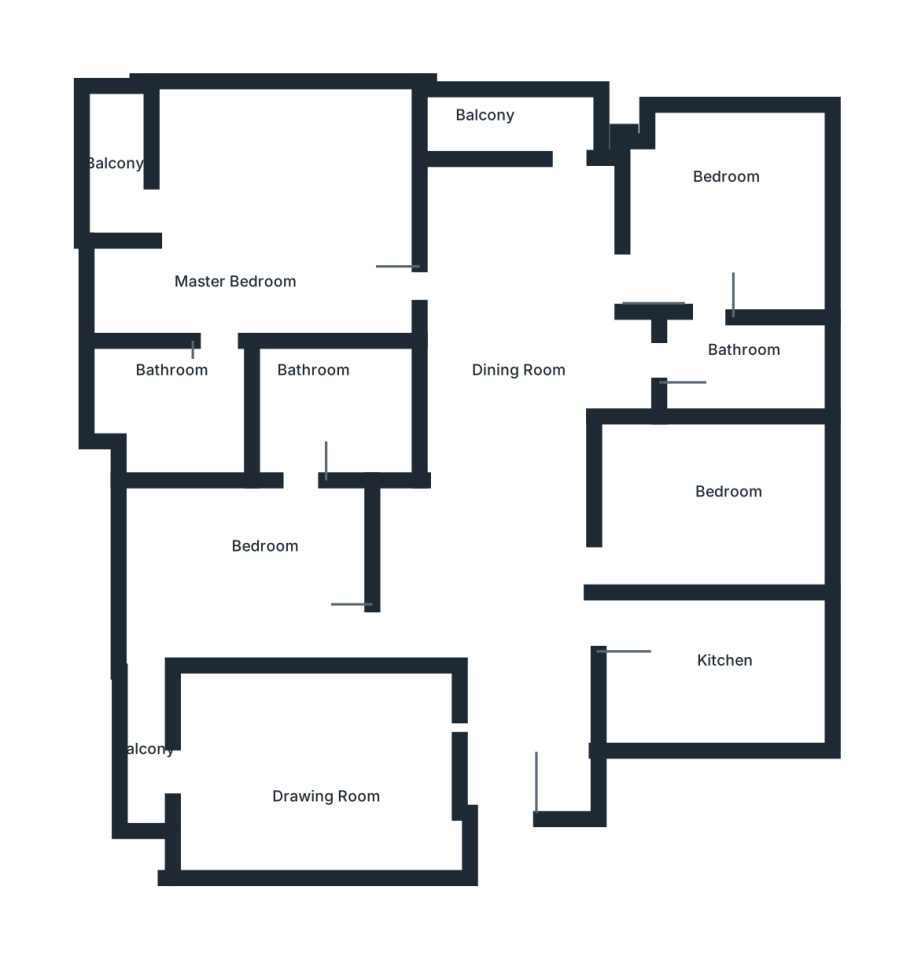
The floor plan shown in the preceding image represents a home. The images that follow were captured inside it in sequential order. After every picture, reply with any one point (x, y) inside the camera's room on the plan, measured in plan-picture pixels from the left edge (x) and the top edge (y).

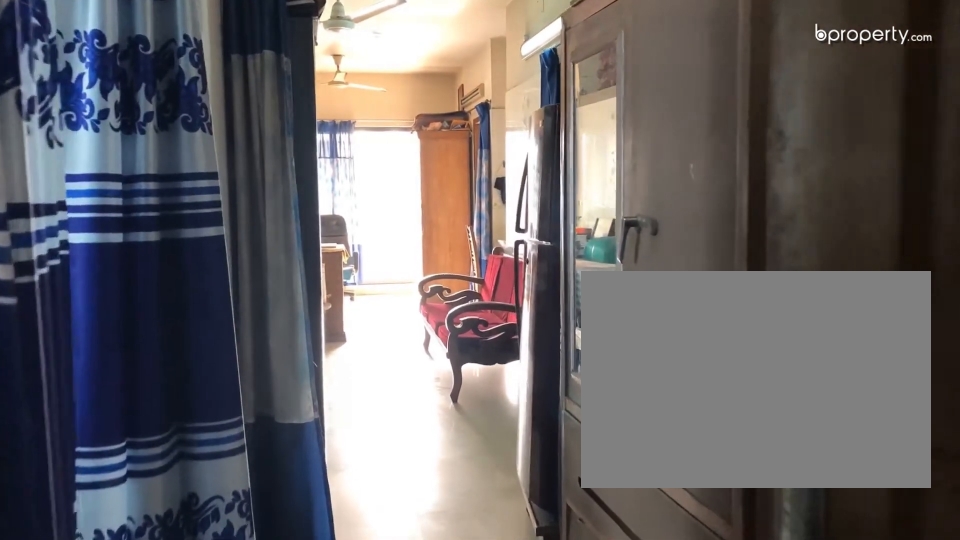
(529, 728)
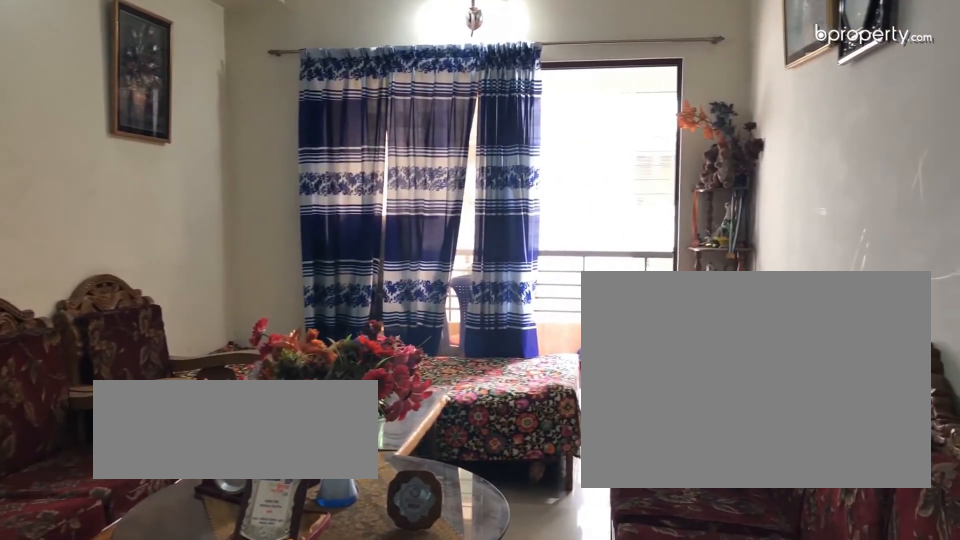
(342, 777)
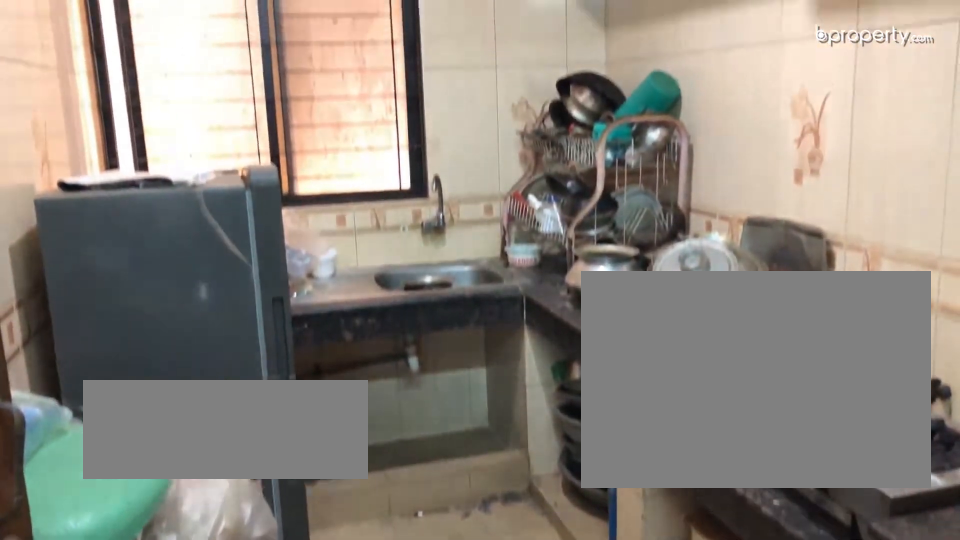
(726, 686)
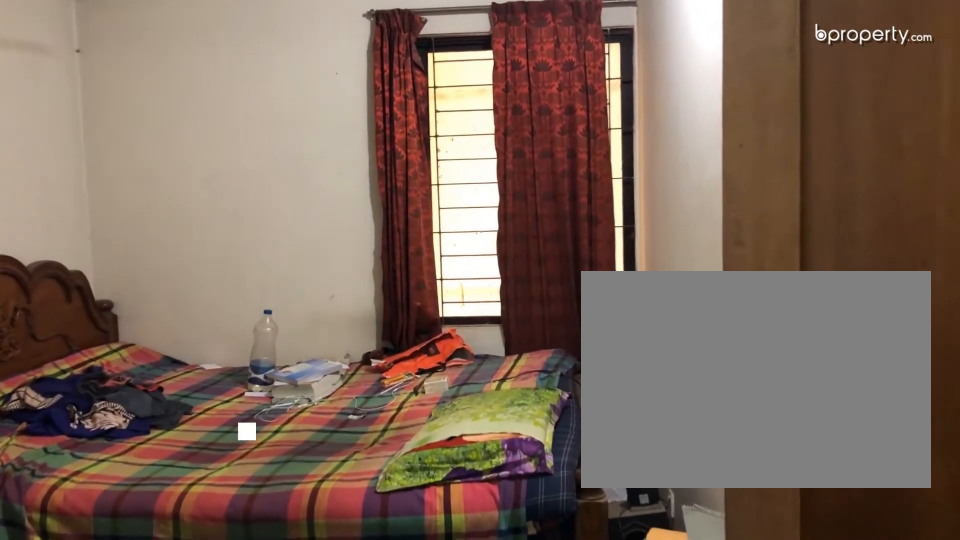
(707, 528)
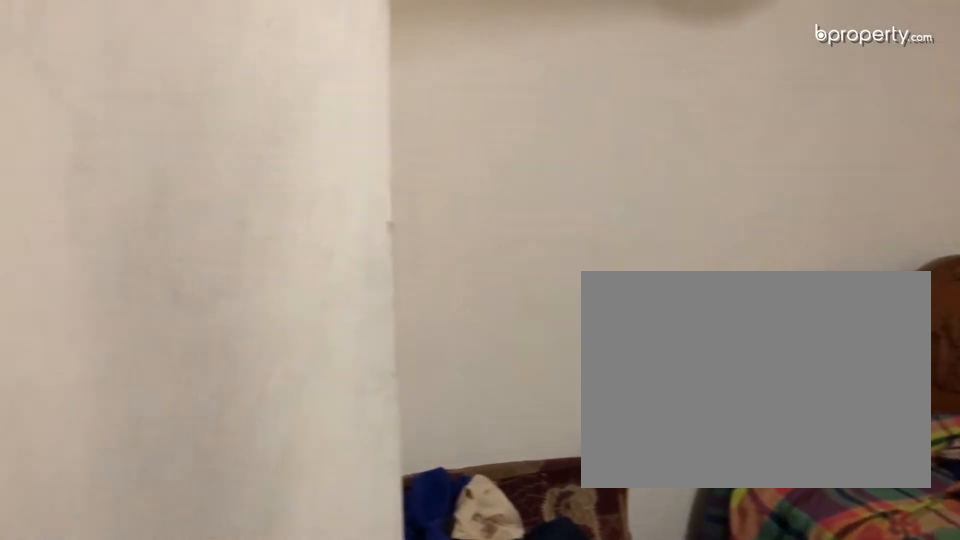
(697, 522)
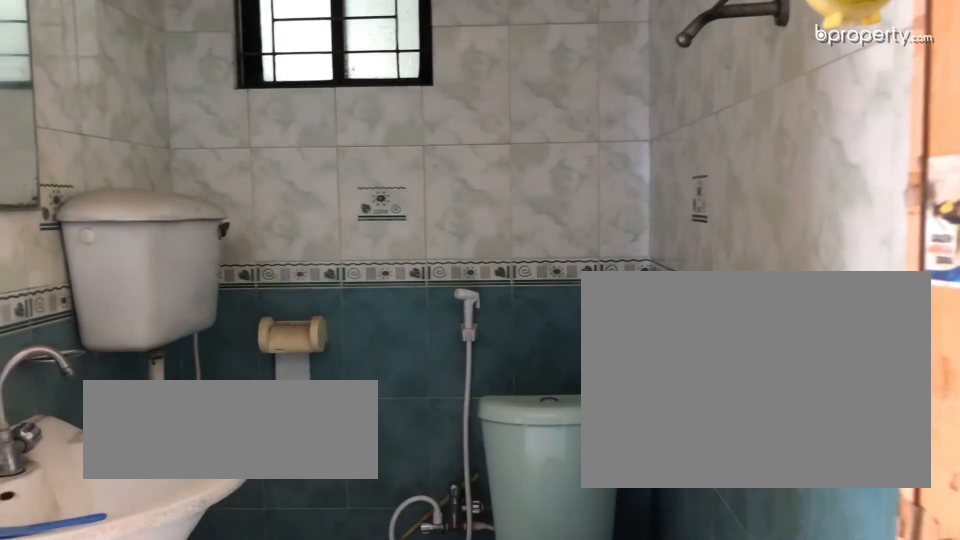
(734, 361)
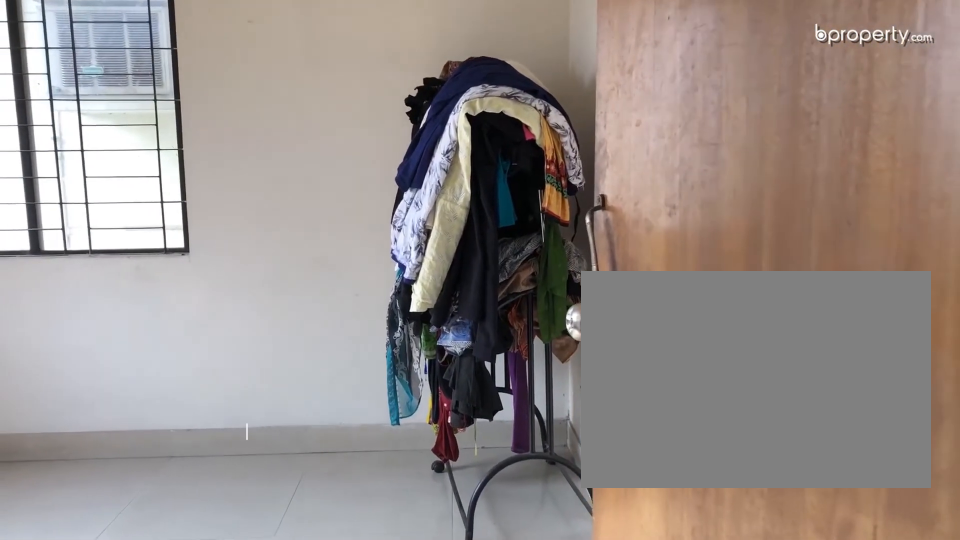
(730, 208)
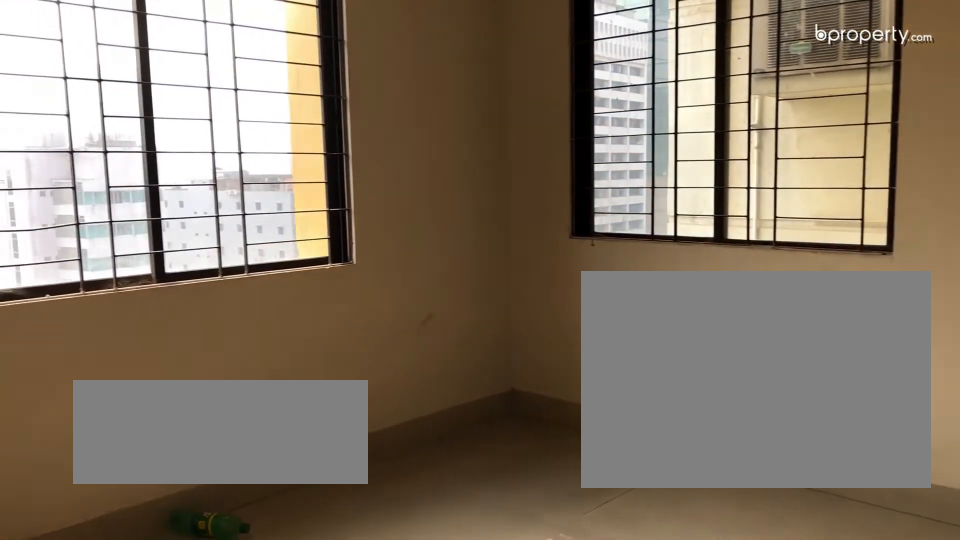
(730, 207)
